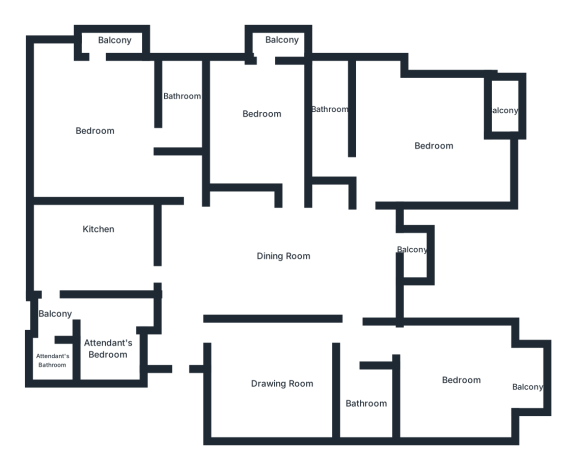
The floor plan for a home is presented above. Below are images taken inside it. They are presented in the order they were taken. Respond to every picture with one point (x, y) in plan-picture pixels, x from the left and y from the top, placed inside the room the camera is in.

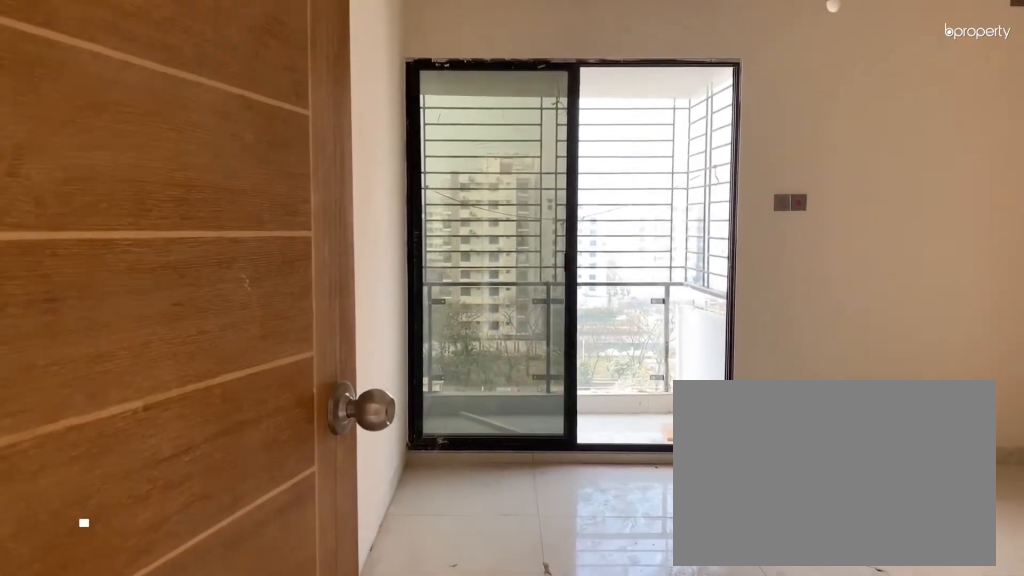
(284, 188)
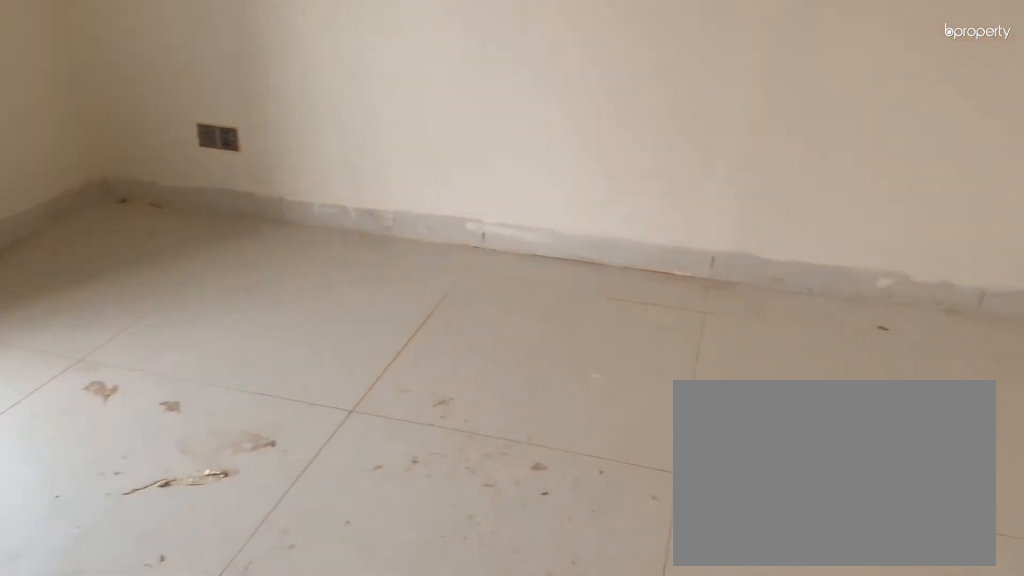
(262, 119)
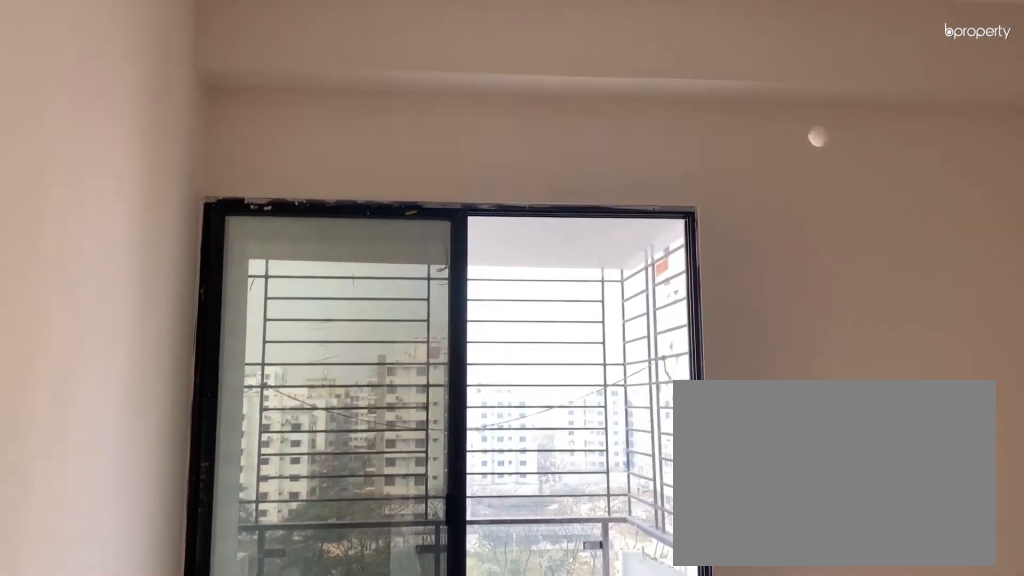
(262, 119)
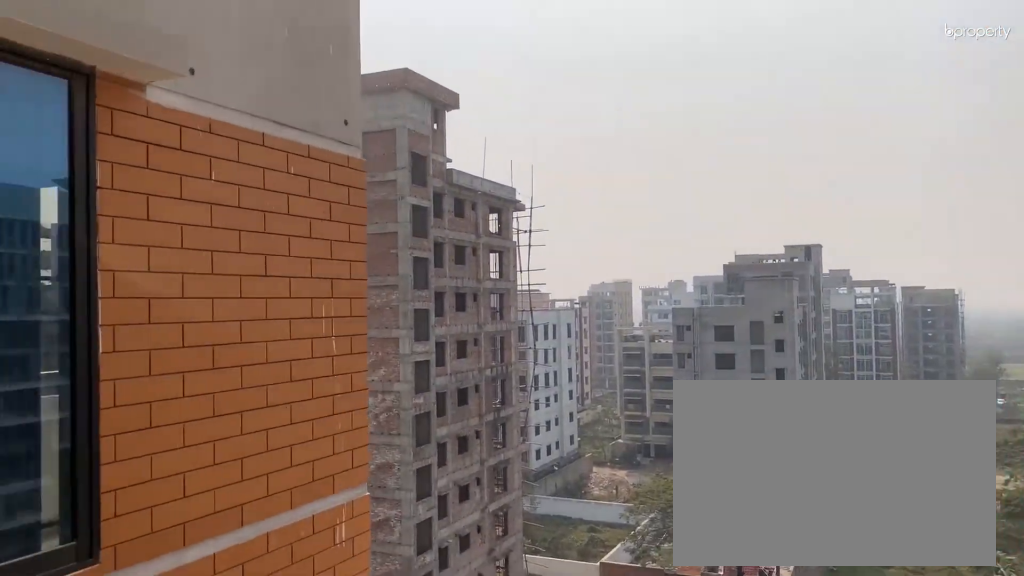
(417, 257)
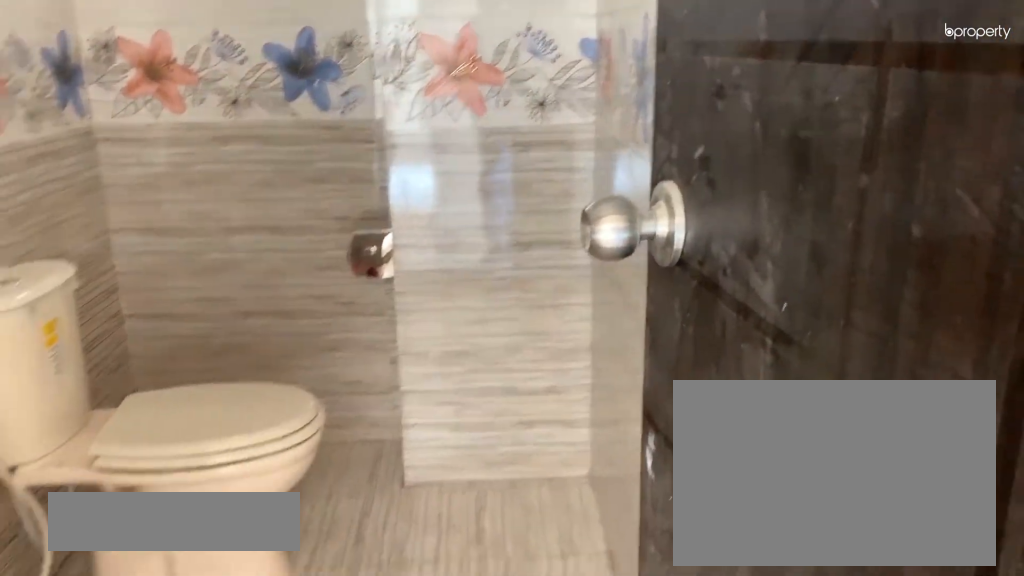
(369, 405)
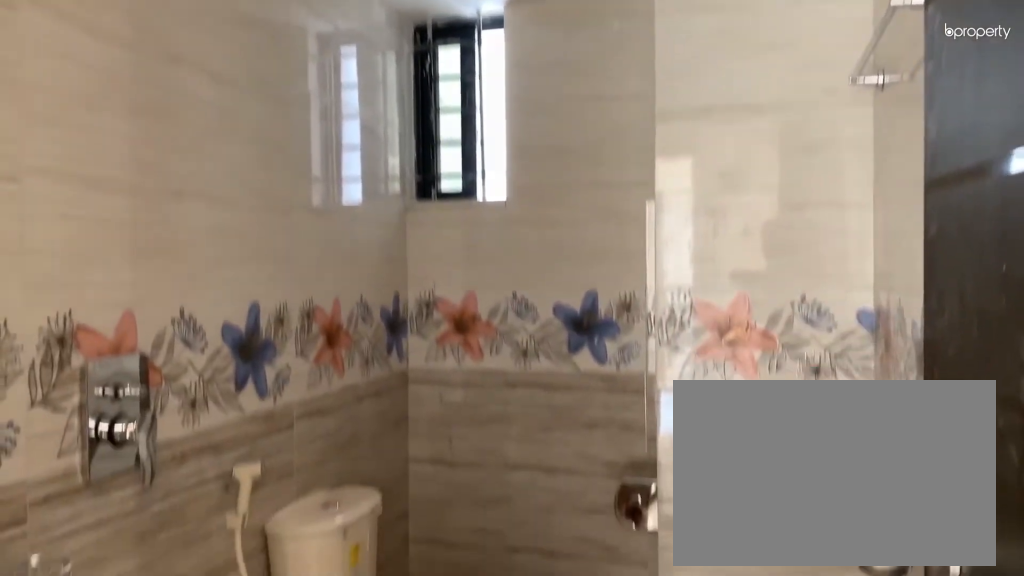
(369, 405)
